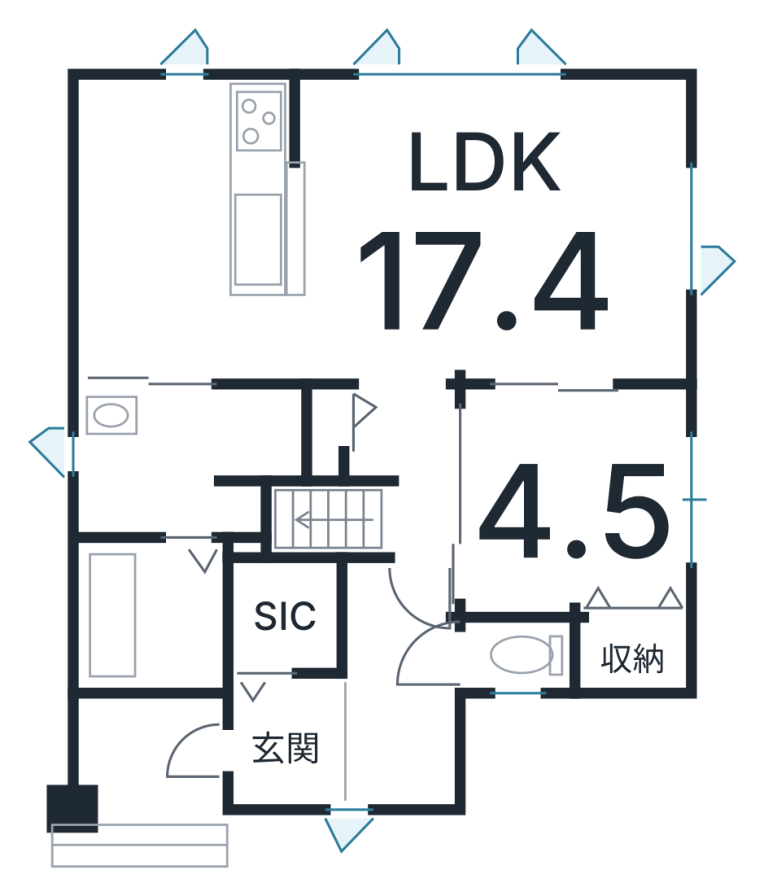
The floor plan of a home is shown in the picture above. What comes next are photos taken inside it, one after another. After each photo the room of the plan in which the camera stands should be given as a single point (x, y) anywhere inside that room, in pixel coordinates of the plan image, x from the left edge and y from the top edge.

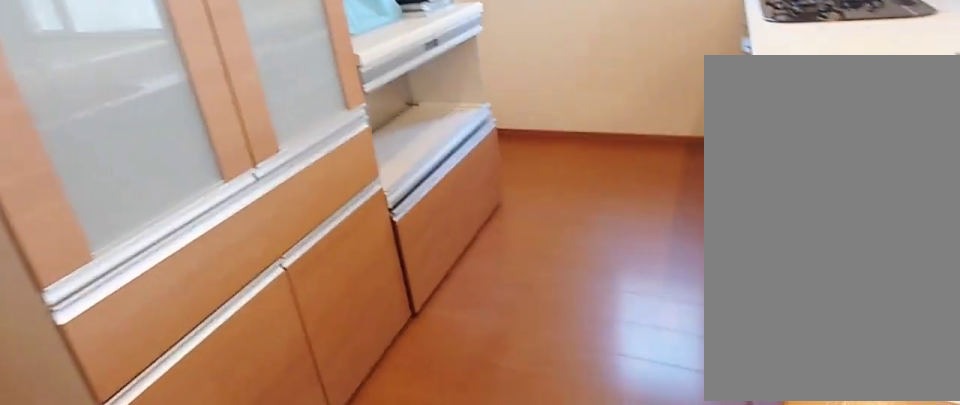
(191, 245)
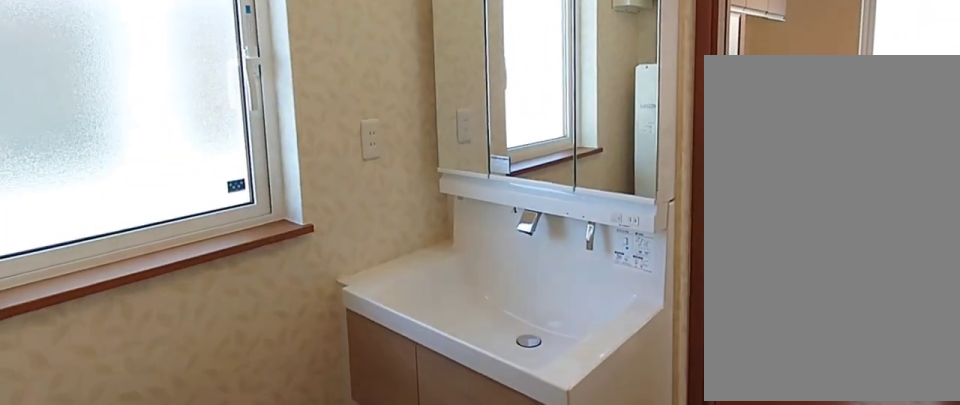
(158, 458)
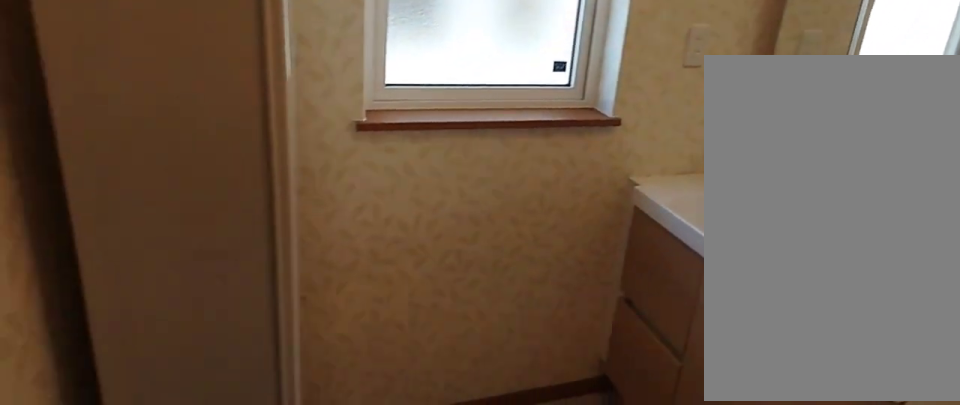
(158, 458)
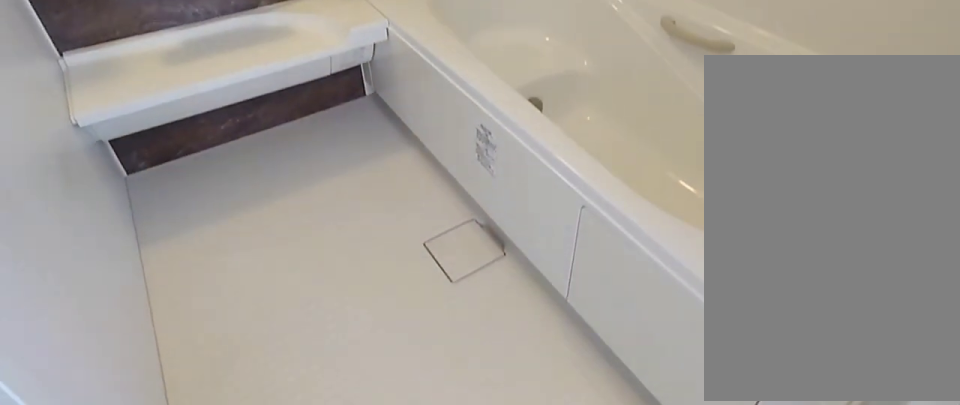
(148, 618)
